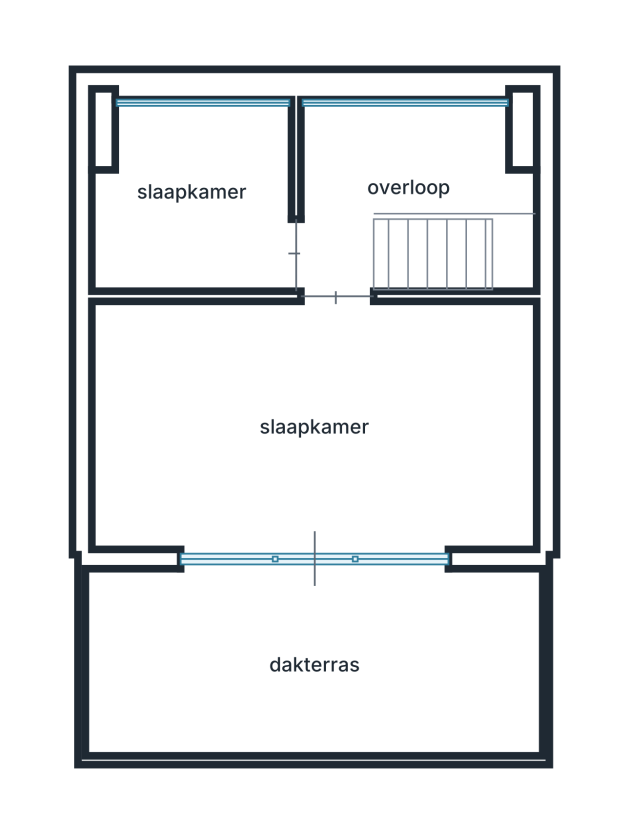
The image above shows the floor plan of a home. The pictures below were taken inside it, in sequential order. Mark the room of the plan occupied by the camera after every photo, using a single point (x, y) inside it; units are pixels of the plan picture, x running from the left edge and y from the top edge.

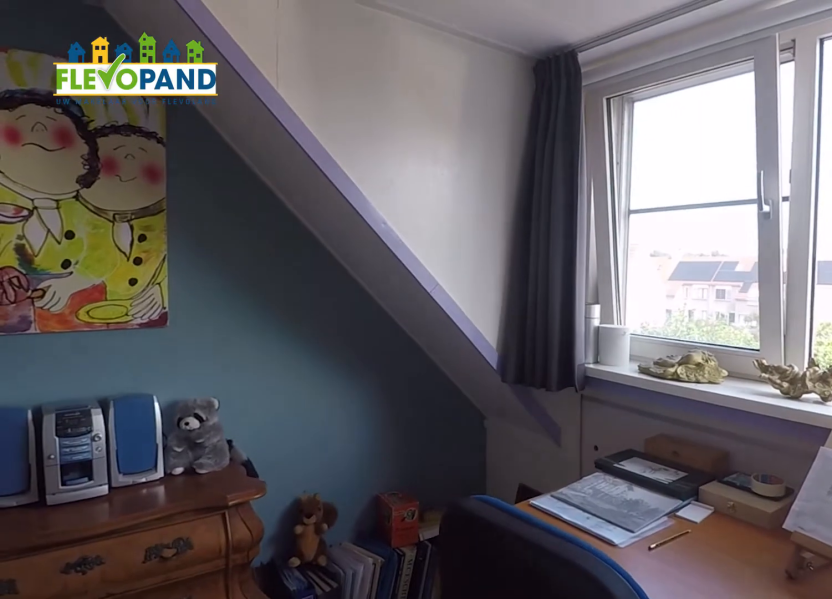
(197, 201)
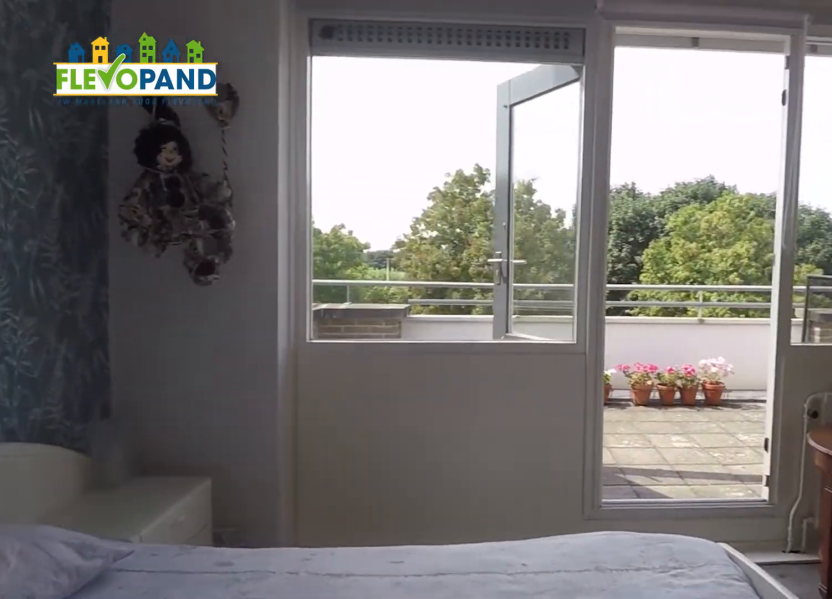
(313, 426)
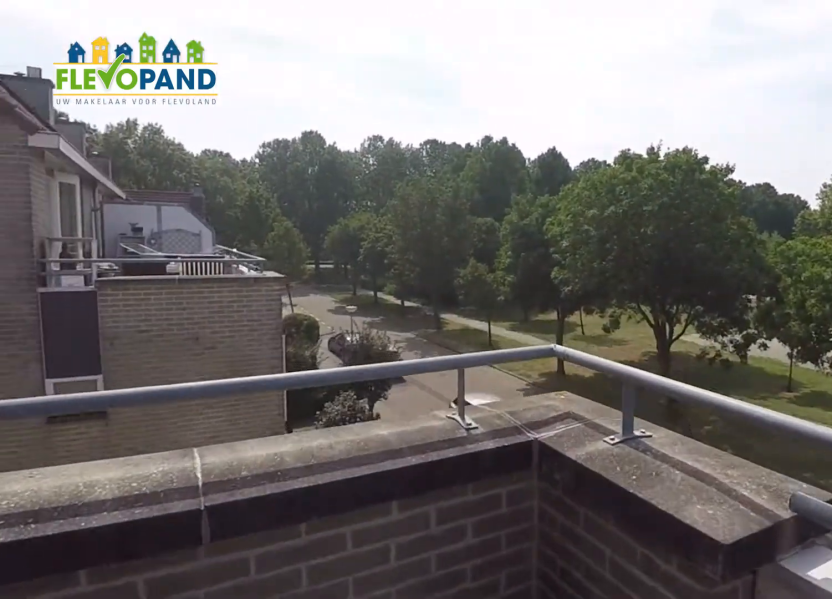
(313, 663)
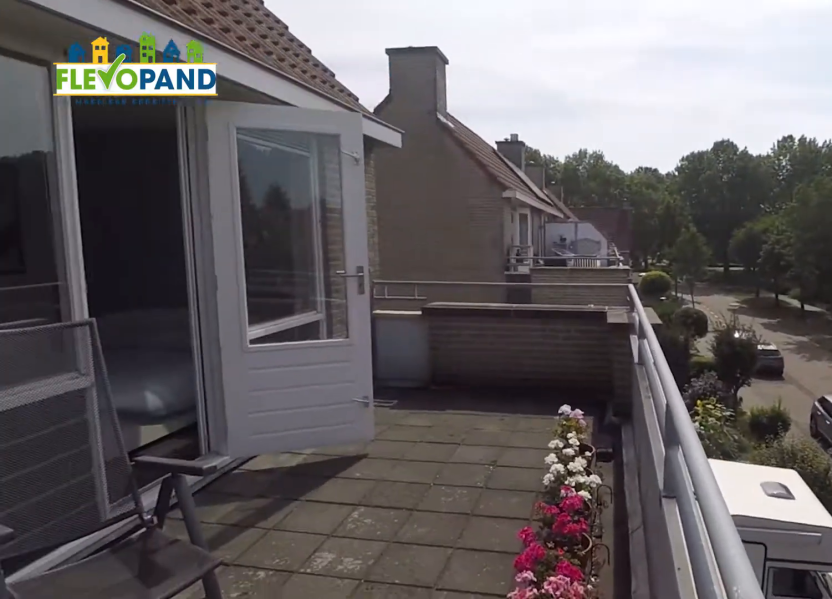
(313, 663)
